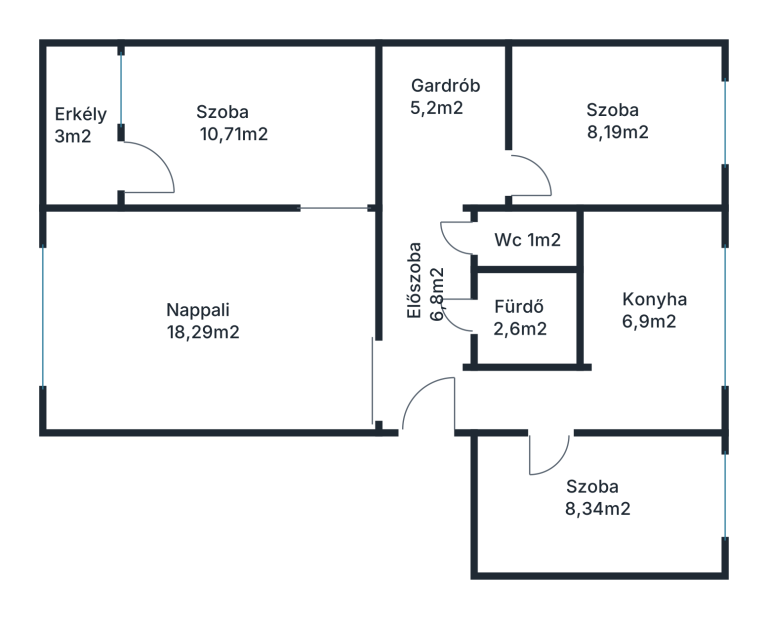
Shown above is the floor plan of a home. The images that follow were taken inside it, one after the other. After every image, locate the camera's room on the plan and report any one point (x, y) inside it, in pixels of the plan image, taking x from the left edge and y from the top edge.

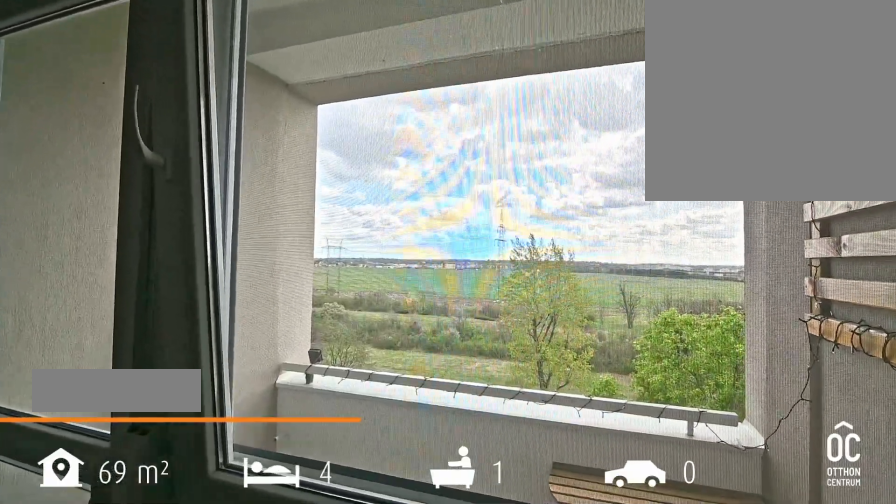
(81, 127)
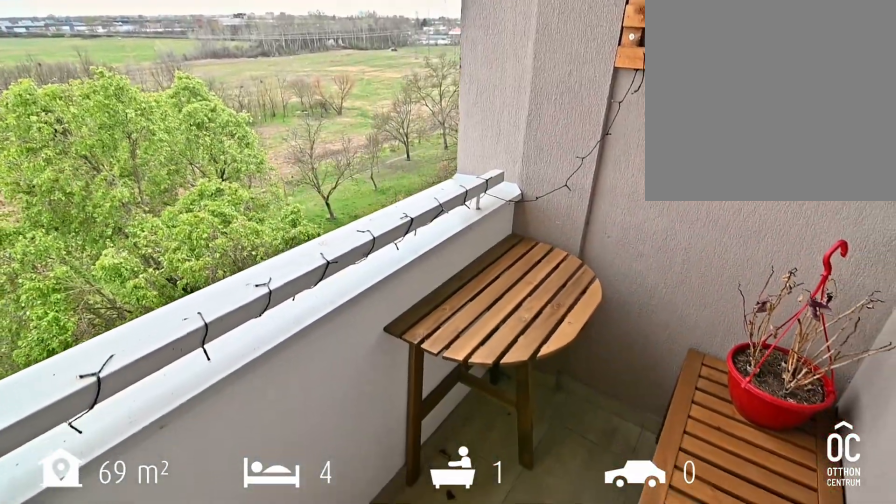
(82, 127)
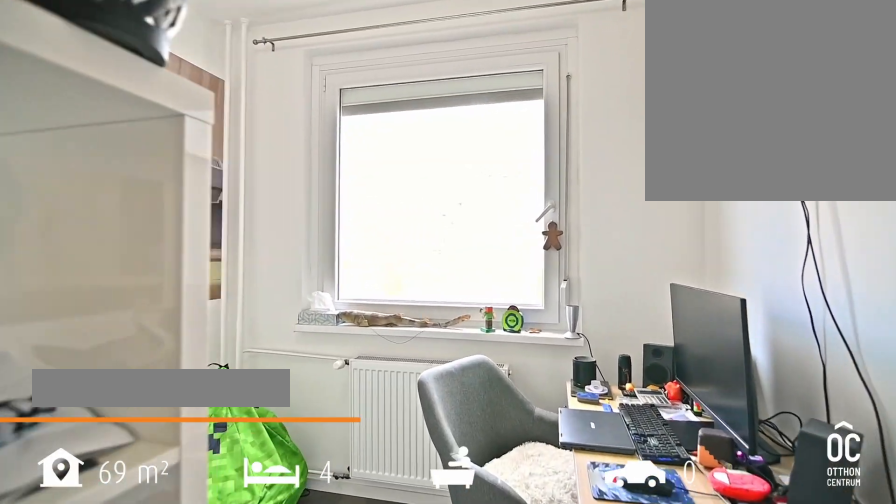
(613, 125)
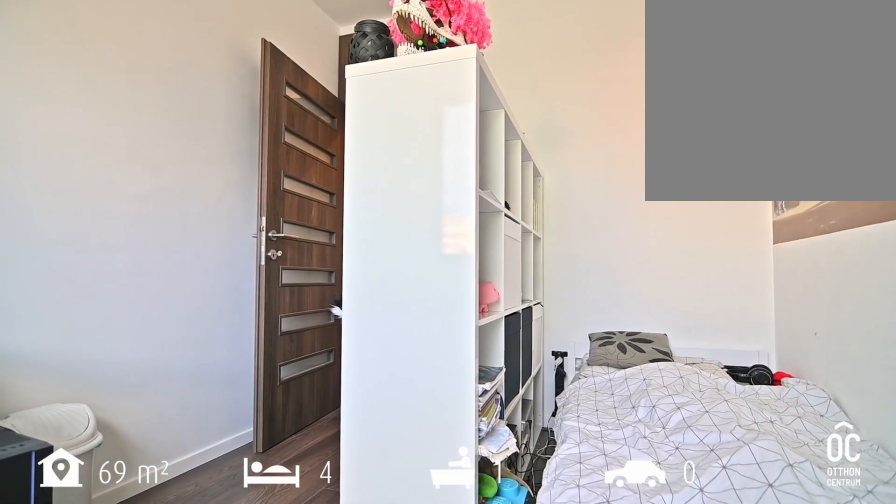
(613, 125)
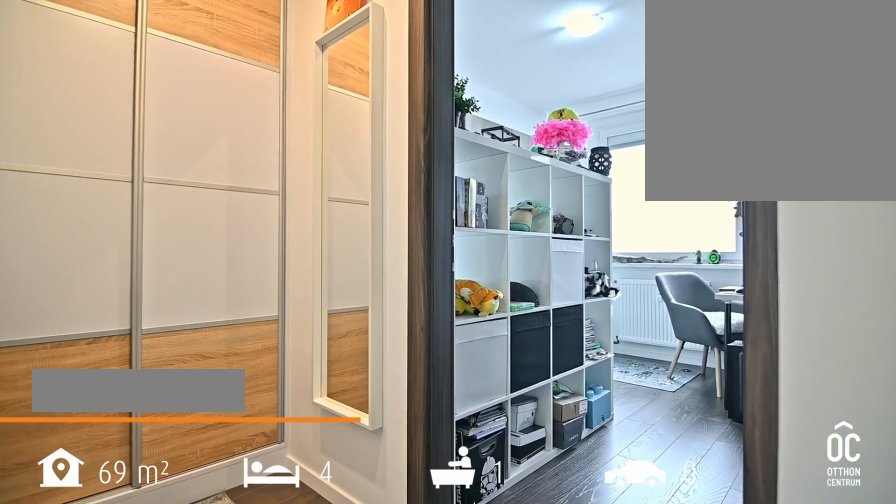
(440, 124)
